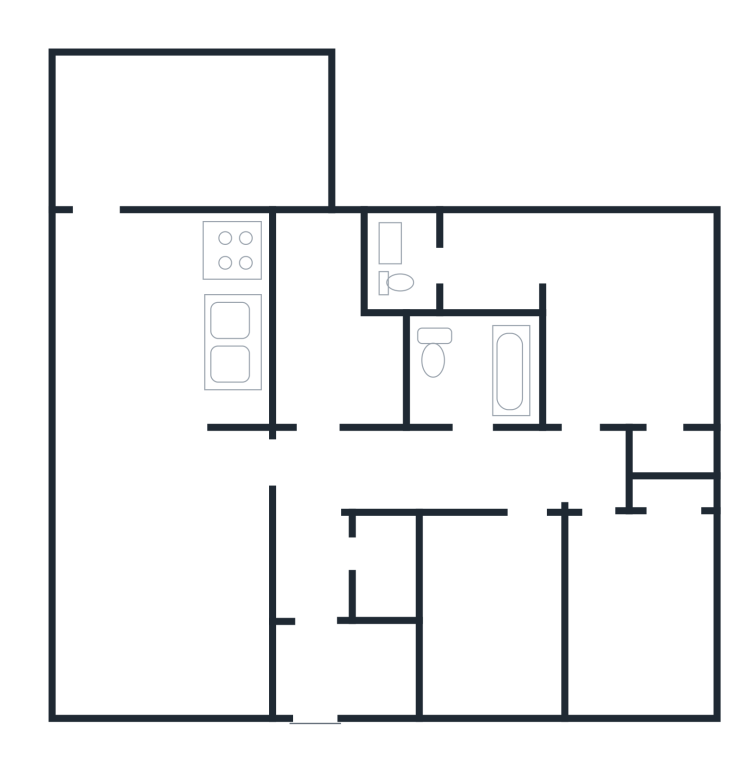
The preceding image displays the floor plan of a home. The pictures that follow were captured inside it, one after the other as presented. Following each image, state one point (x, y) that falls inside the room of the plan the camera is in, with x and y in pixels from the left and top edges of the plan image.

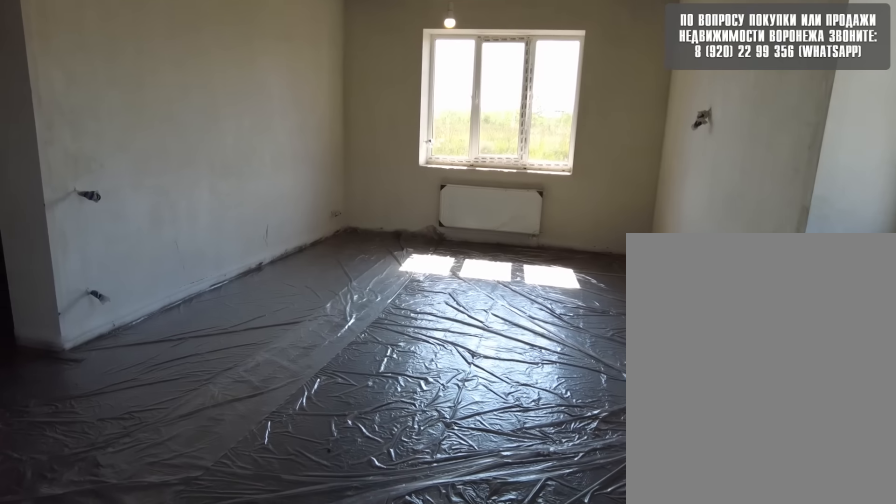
(130, 306)
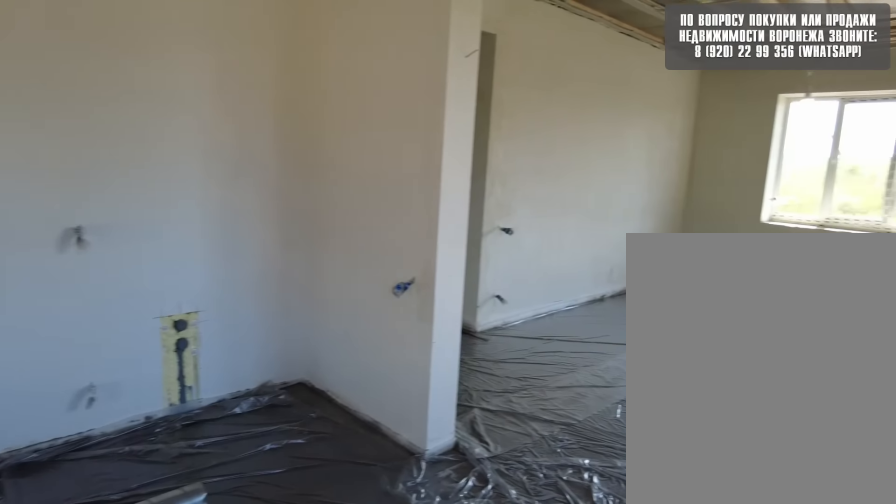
(132, 278)
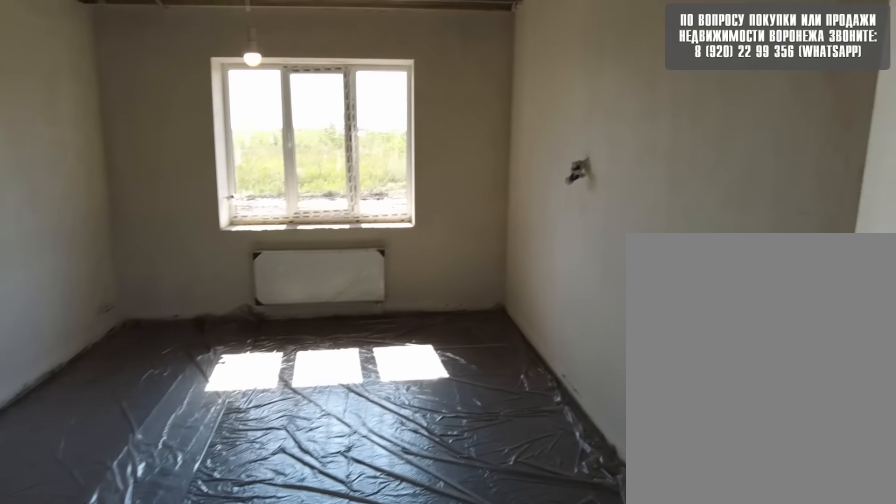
(132, 278)
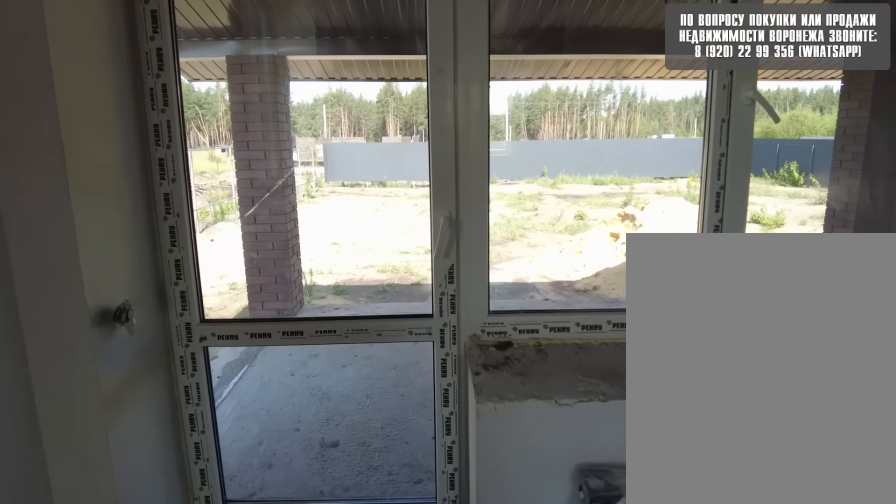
(134, 268)
